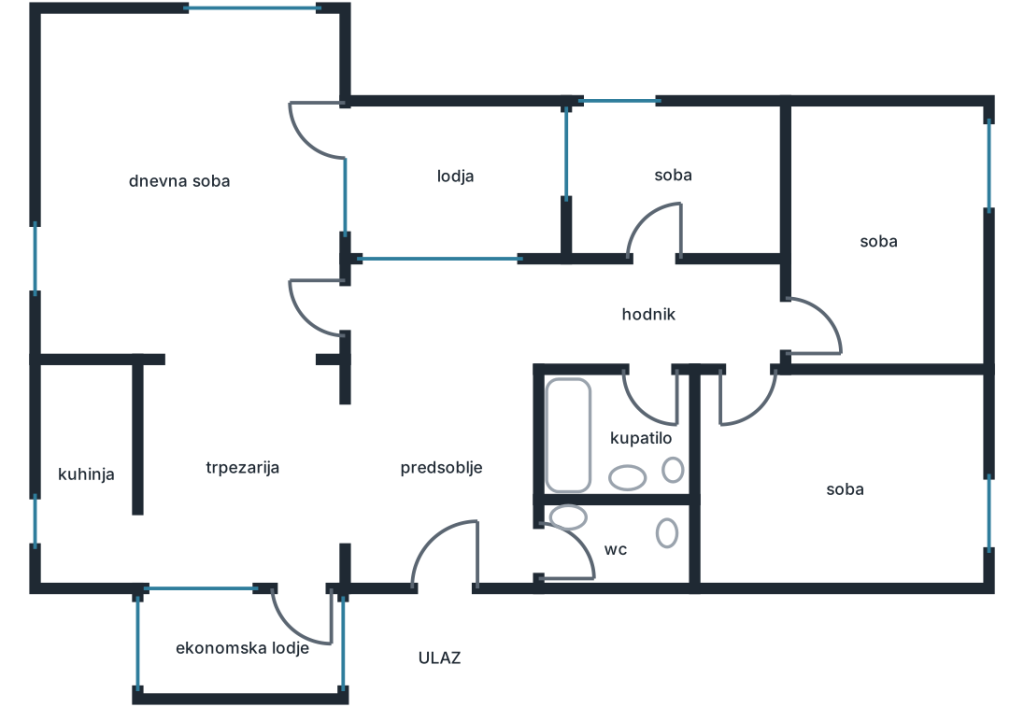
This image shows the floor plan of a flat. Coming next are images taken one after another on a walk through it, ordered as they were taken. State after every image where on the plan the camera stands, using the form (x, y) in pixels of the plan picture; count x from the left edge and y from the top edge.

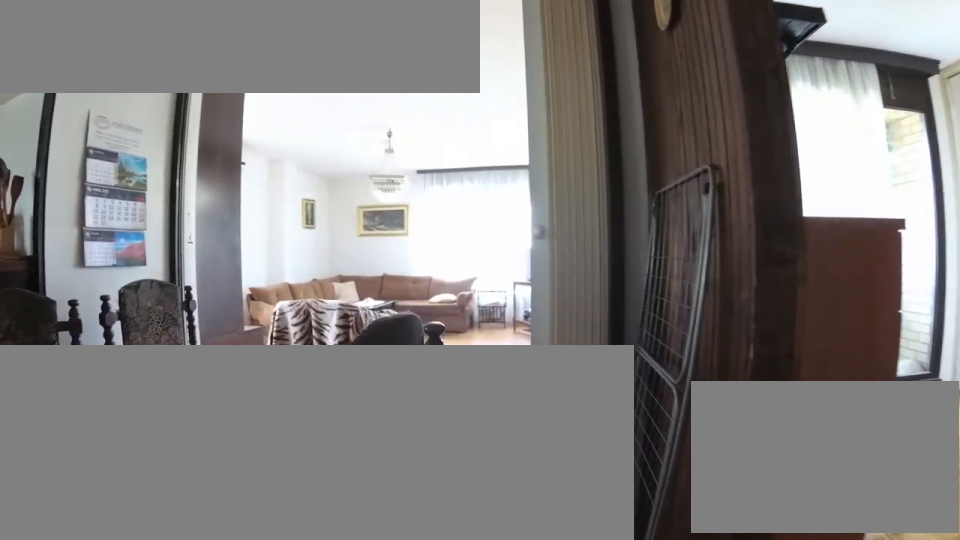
(289, 489)
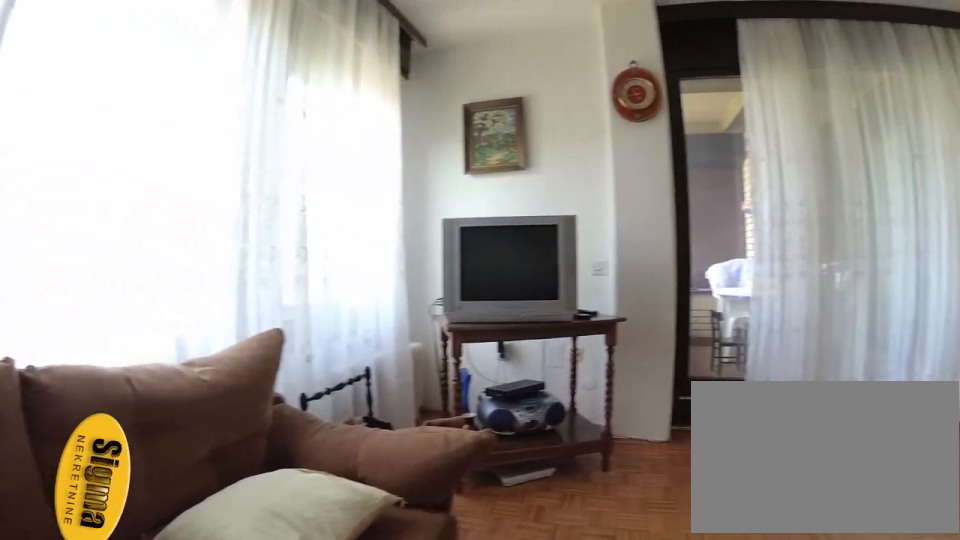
(93, 105)
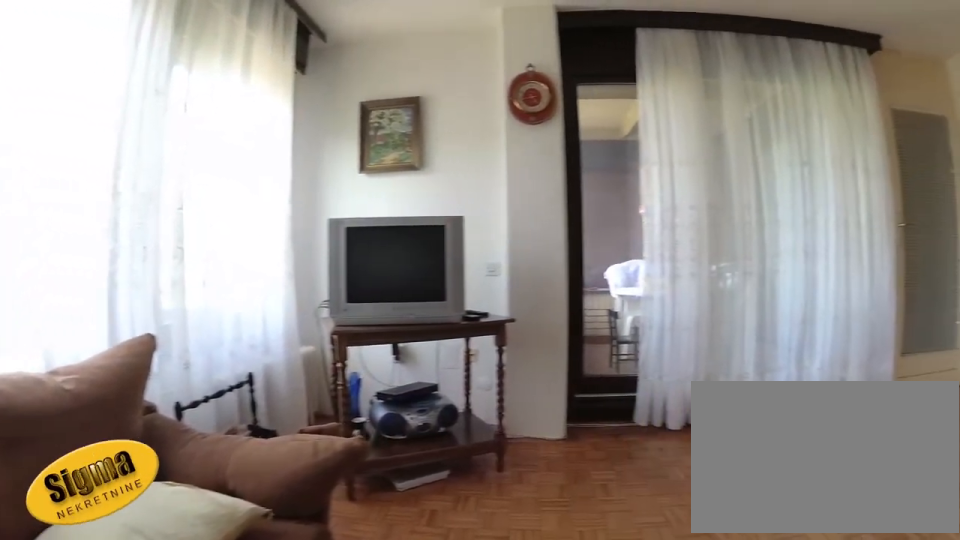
(94, 104)
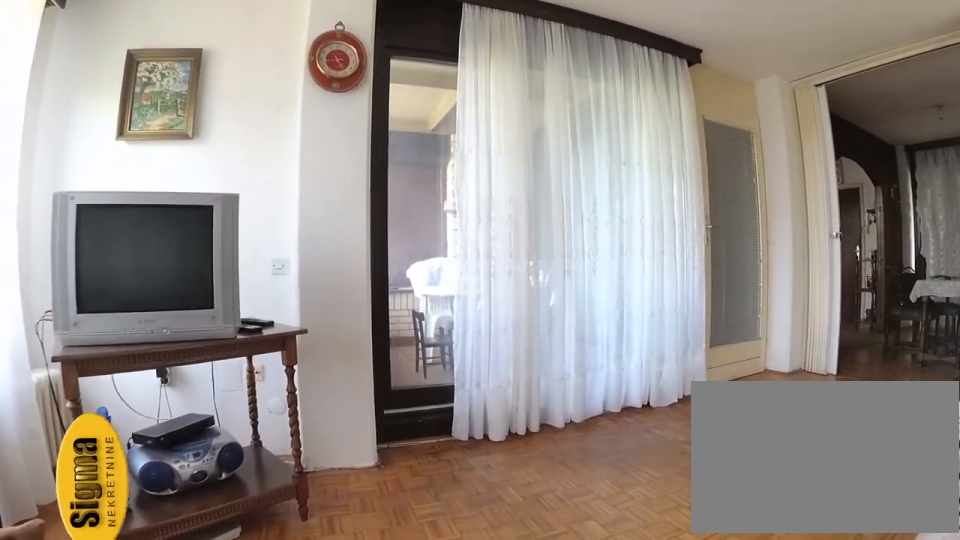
(113, 100)
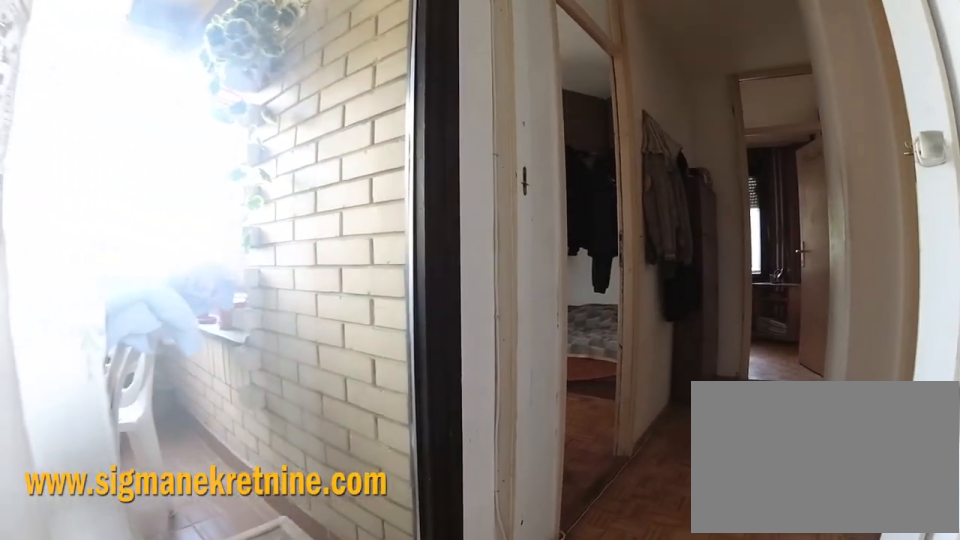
(443, 364)
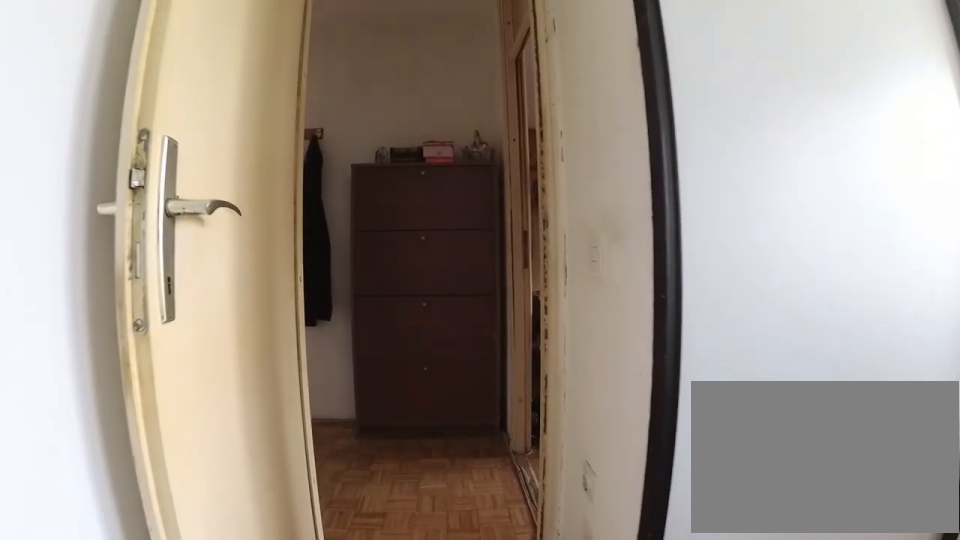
(735, 492)
